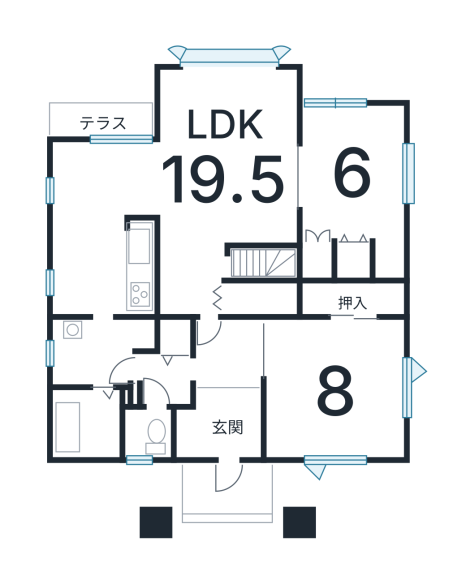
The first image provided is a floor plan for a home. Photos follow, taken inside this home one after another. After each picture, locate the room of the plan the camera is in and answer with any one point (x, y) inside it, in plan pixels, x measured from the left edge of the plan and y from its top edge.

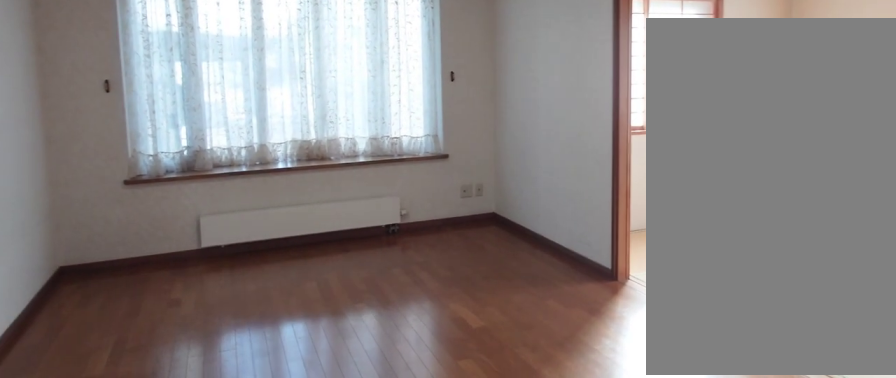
(227, 183)
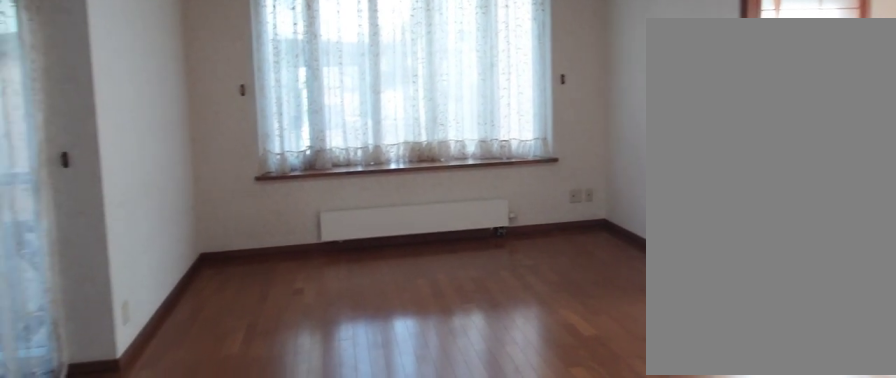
(227, 183)
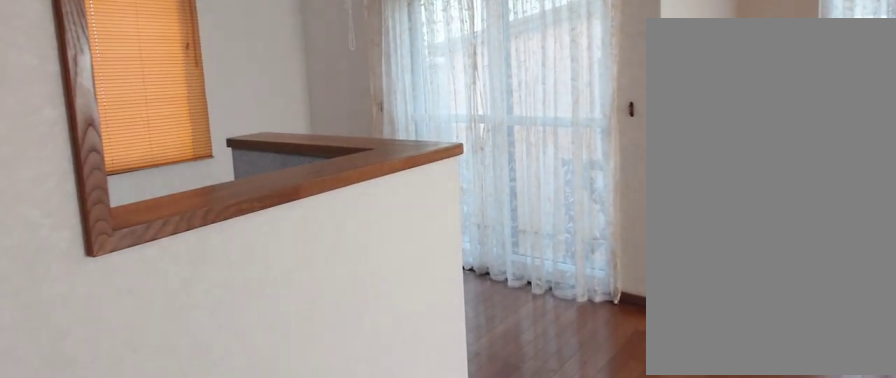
(227, 183)
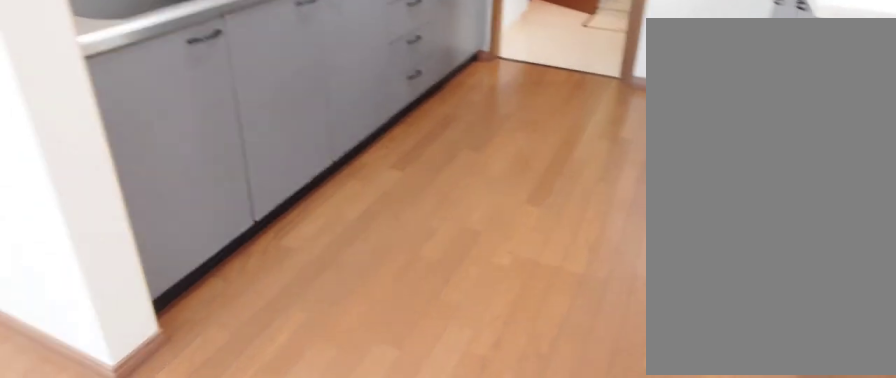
(89, 273)
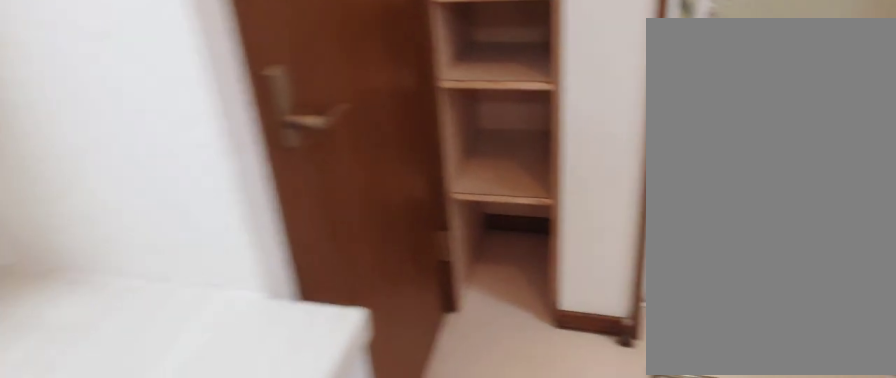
(91, 347)
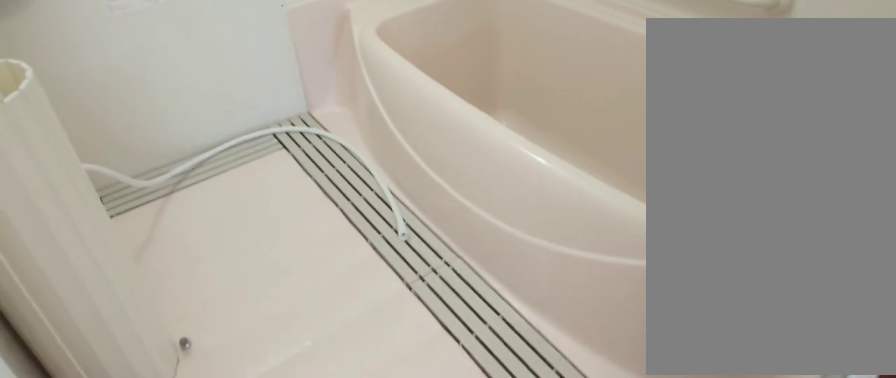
(76, 433)
